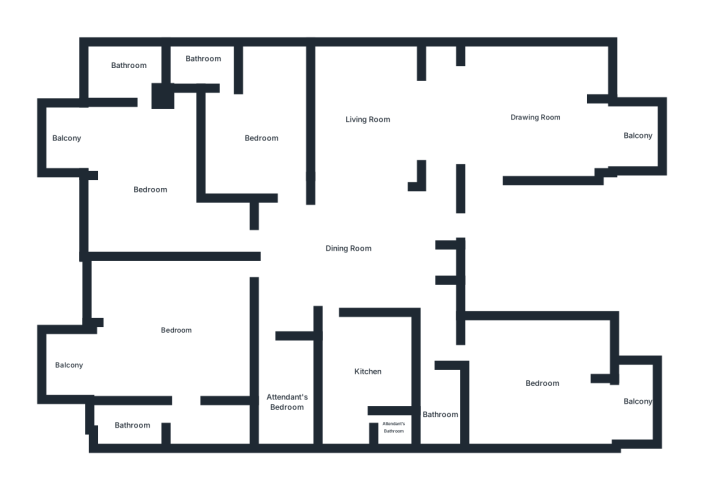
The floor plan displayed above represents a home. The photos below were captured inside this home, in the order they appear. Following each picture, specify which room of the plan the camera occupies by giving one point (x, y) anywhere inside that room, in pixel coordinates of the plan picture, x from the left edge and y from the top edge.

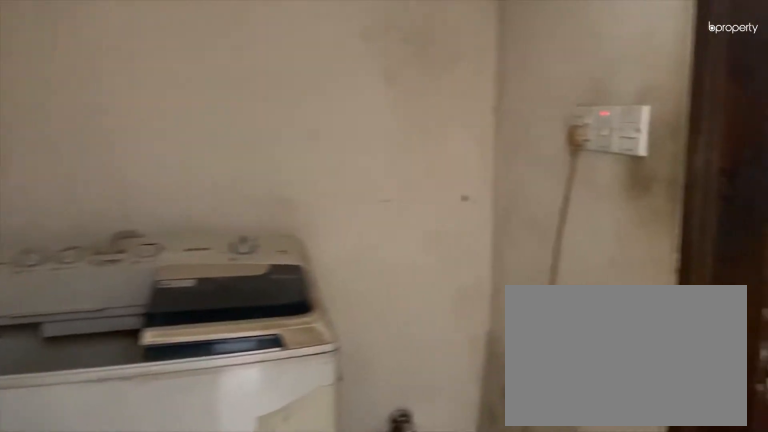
(178, 392)
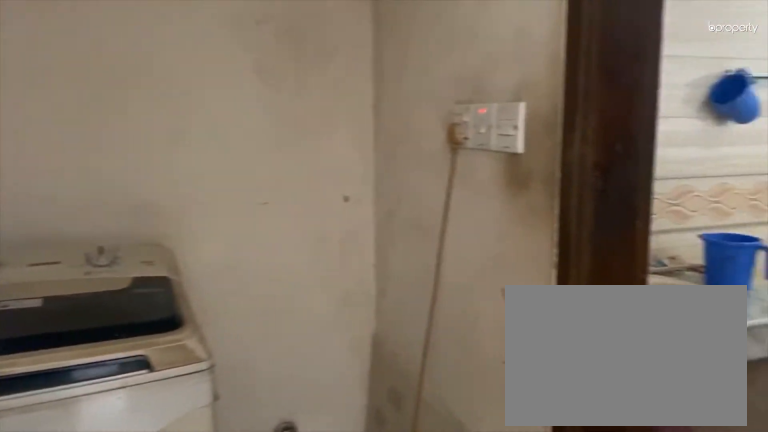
(178, 392)
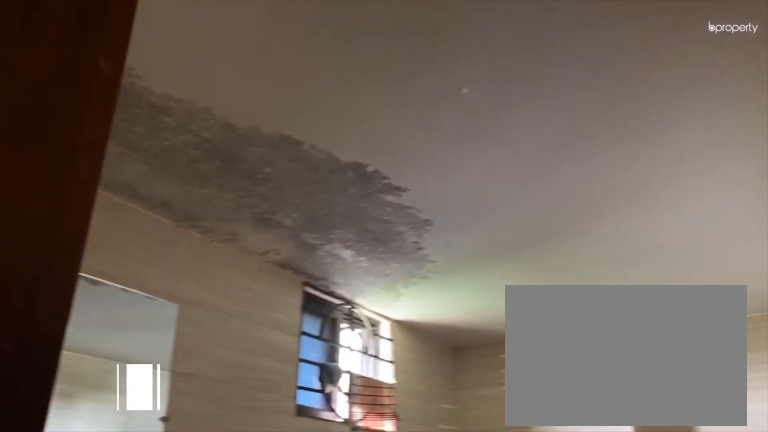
(132, 425)
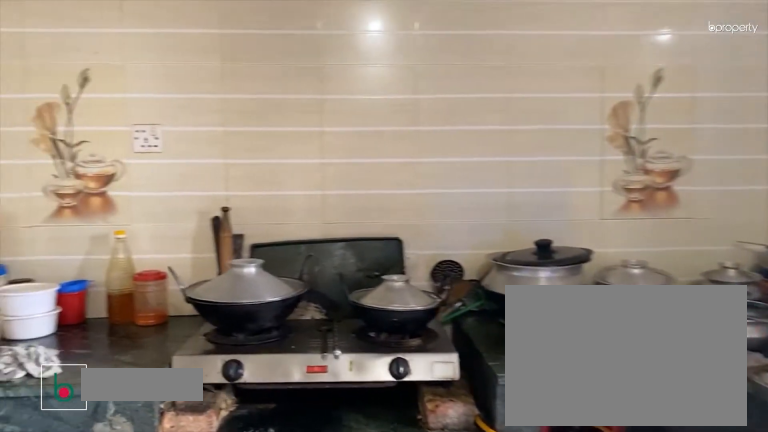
(369, 371)
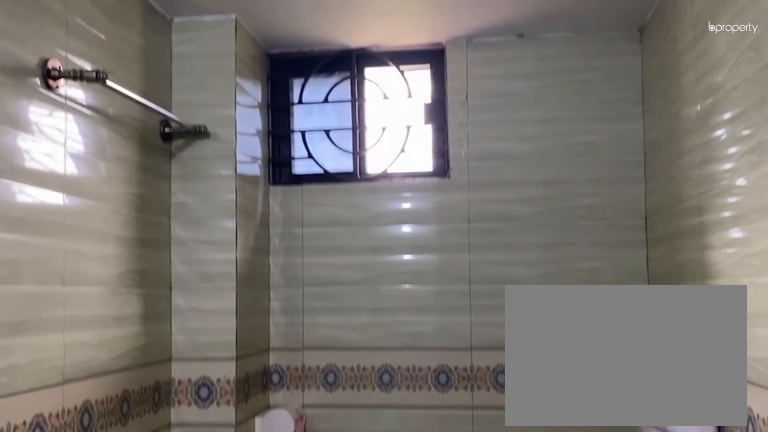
(441, 411)
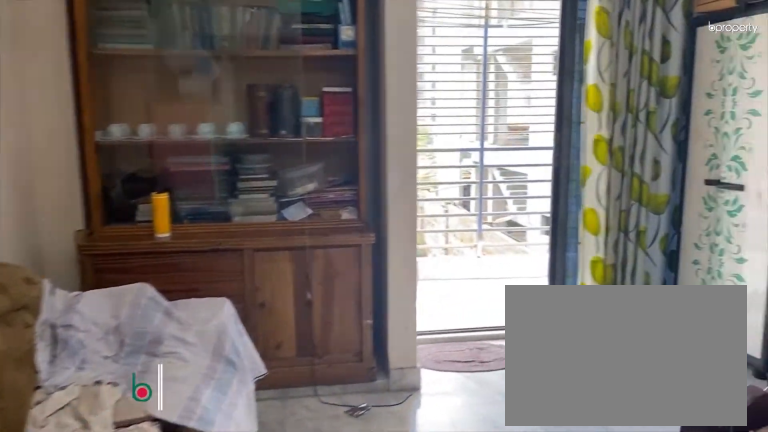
(541, 382)
